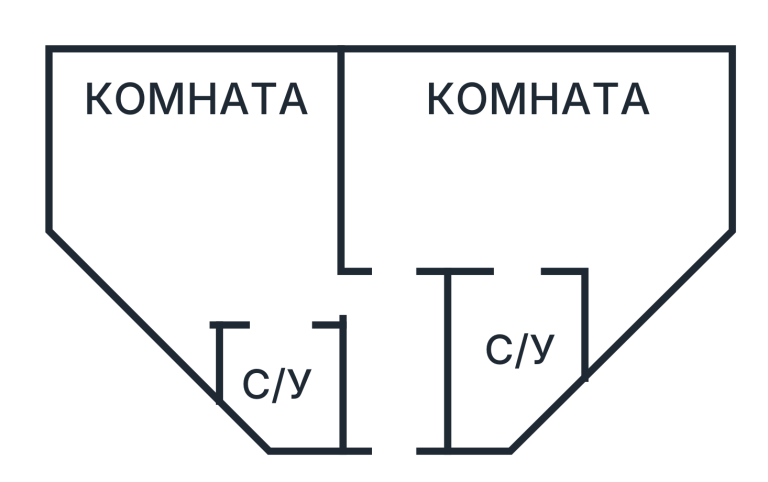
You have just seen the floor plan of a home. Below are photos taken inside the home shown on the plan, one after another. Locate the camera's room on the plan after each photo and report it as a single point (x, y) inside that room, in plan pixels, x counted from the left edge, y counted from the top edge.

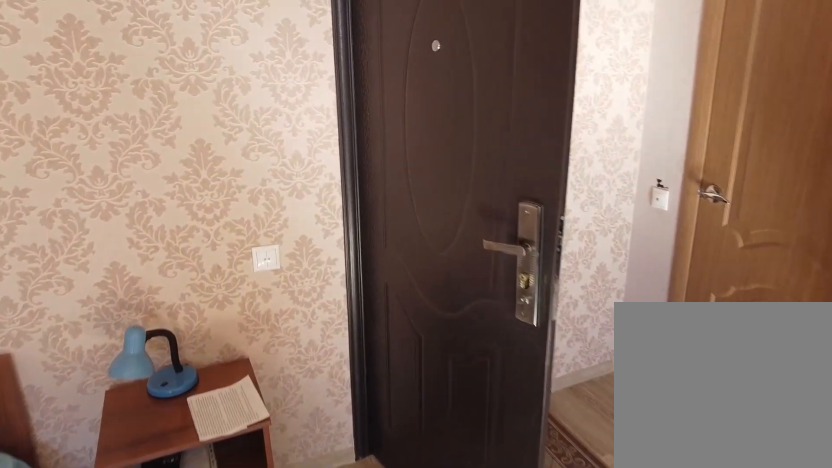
(304, 234)
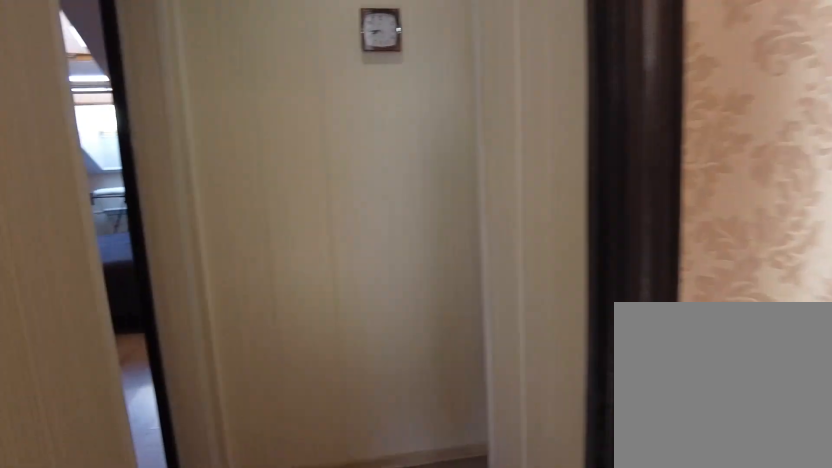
(321, 295)
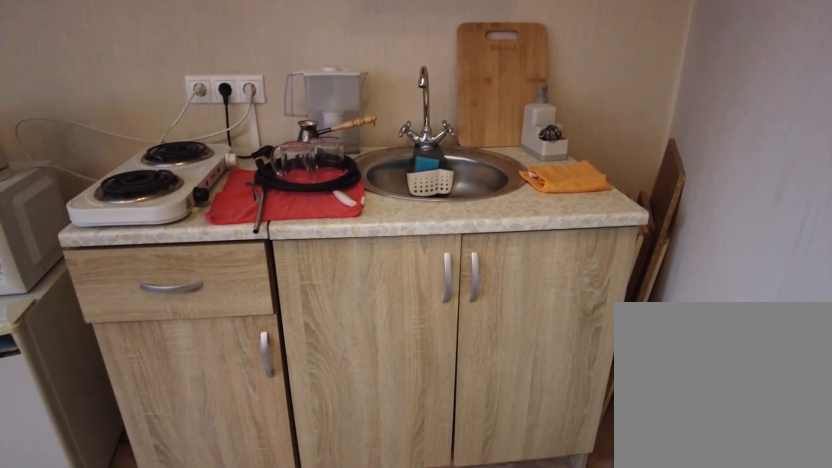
(431, 232)
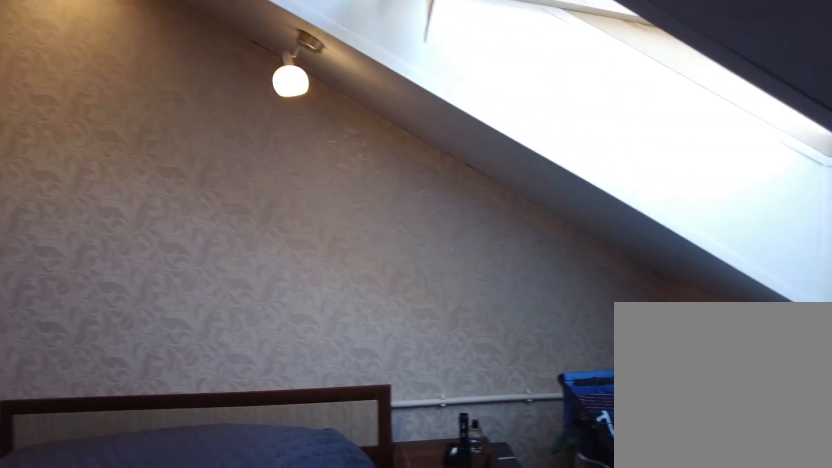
(431, 232)
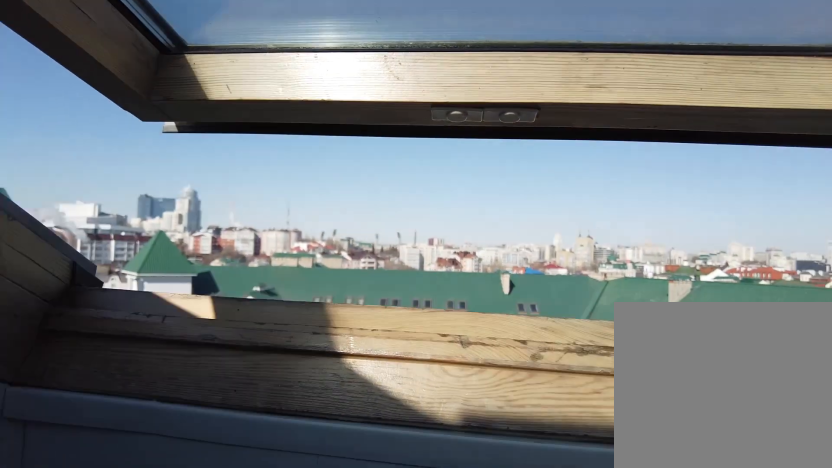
(694, 201)
